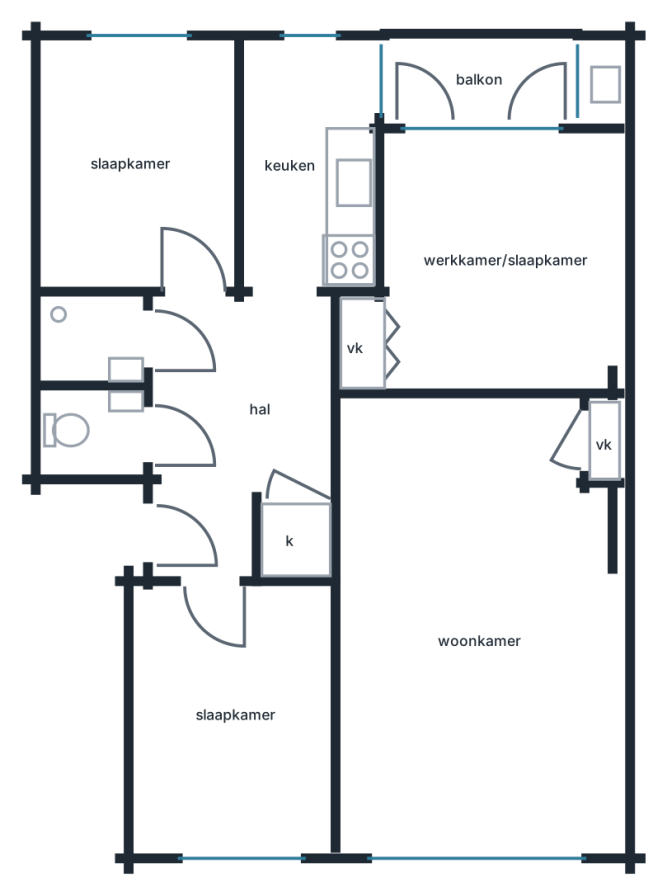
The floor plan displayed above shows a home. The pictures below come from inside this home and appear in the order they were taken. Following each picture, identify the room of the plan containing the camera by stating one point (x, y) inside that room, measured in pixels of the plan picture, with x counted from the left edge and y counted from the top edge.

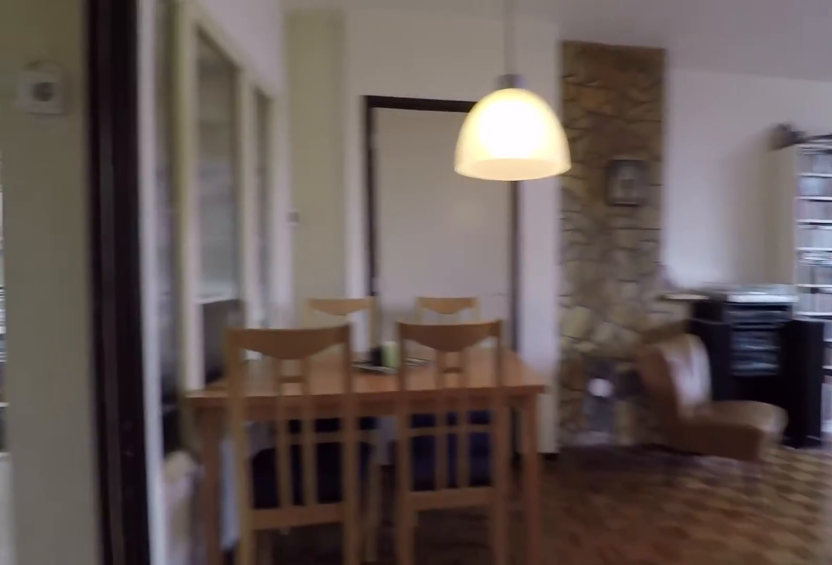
(475, 630)
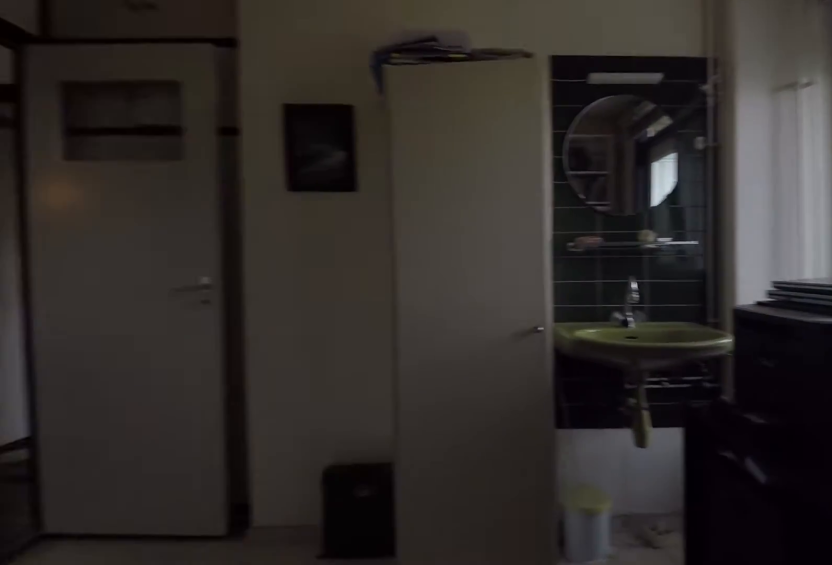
(502, 262)
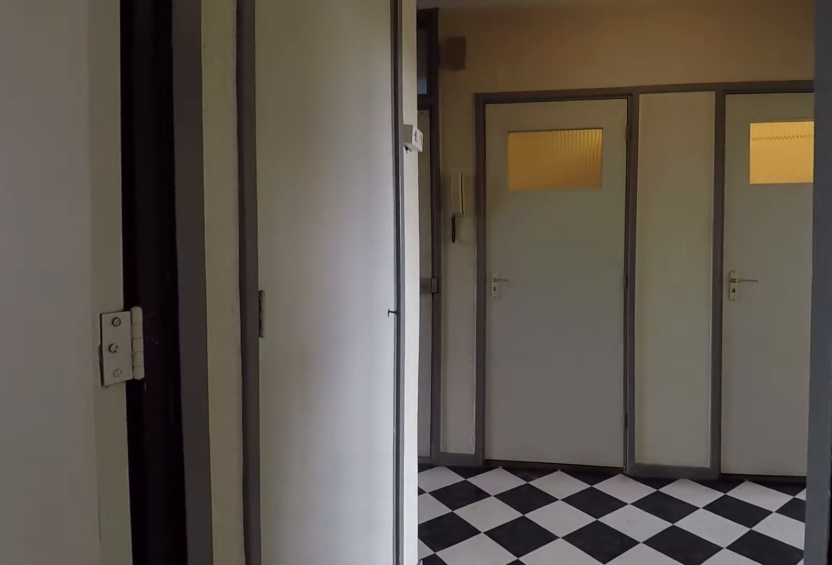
(475, 631)
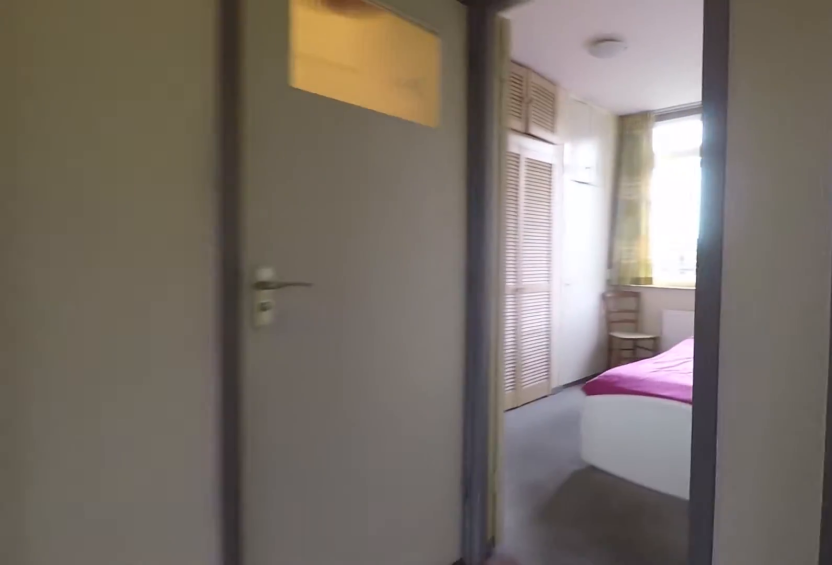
(233, 422)
